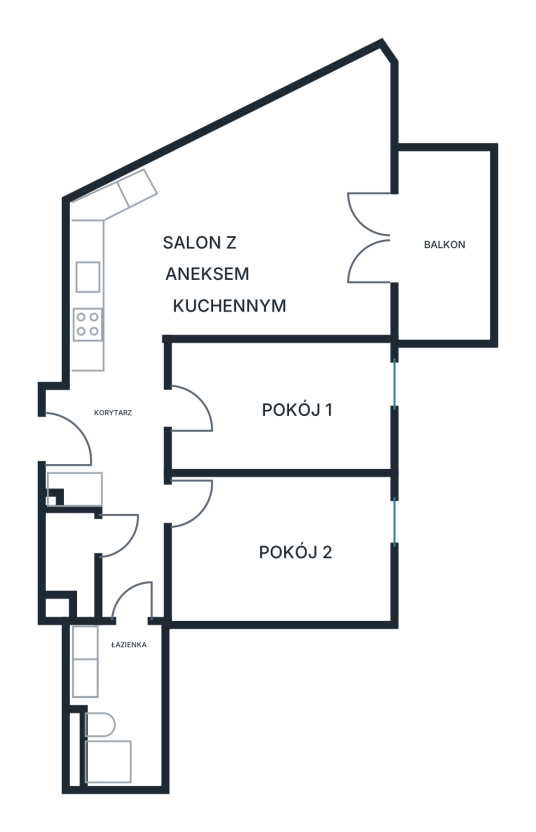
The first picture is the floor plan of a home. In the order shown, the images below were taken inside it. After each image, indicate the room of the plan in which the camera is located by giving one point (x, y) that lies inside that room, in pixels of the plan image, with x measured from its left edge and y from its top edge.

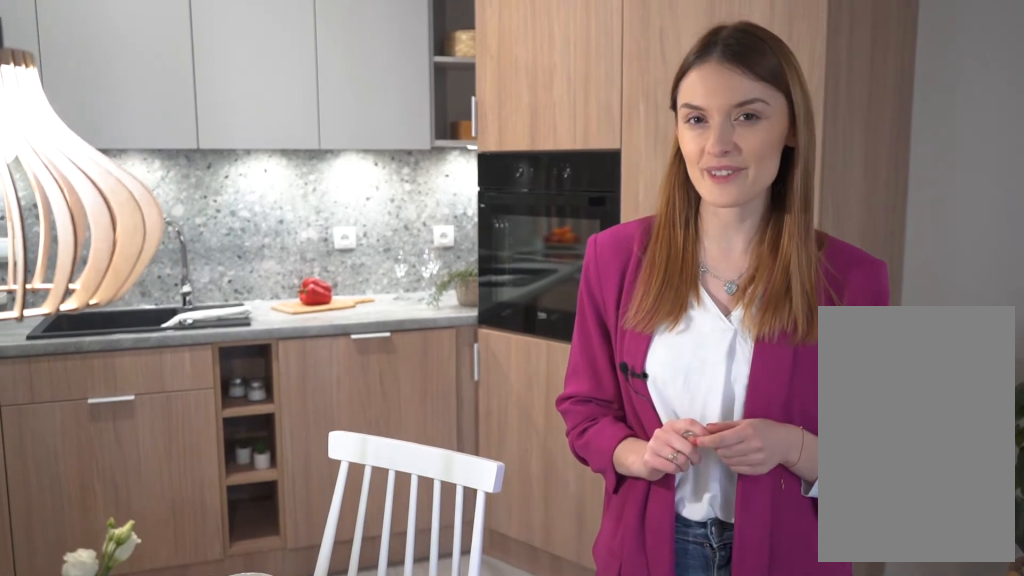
(241, 216)
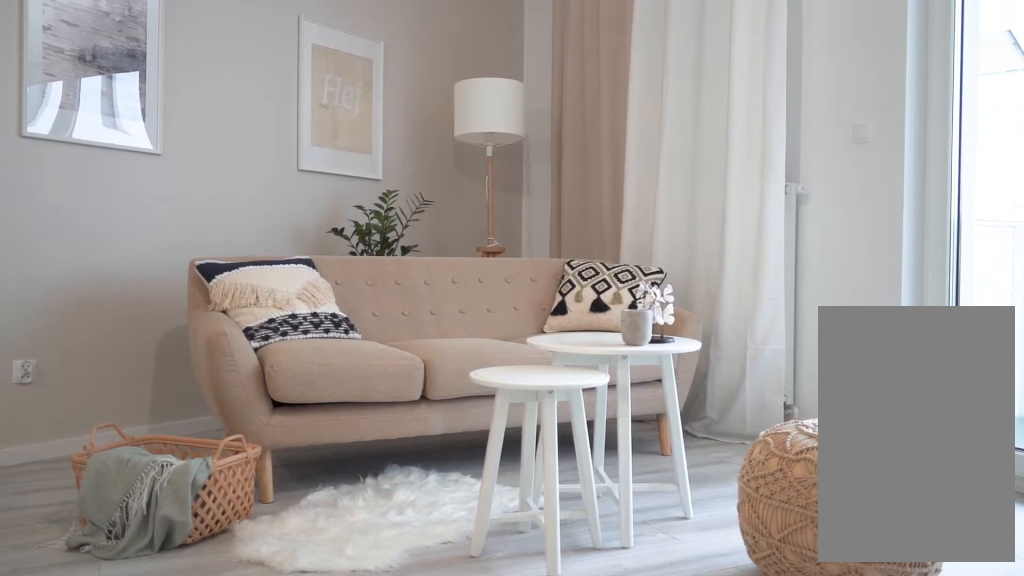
(241, 216)
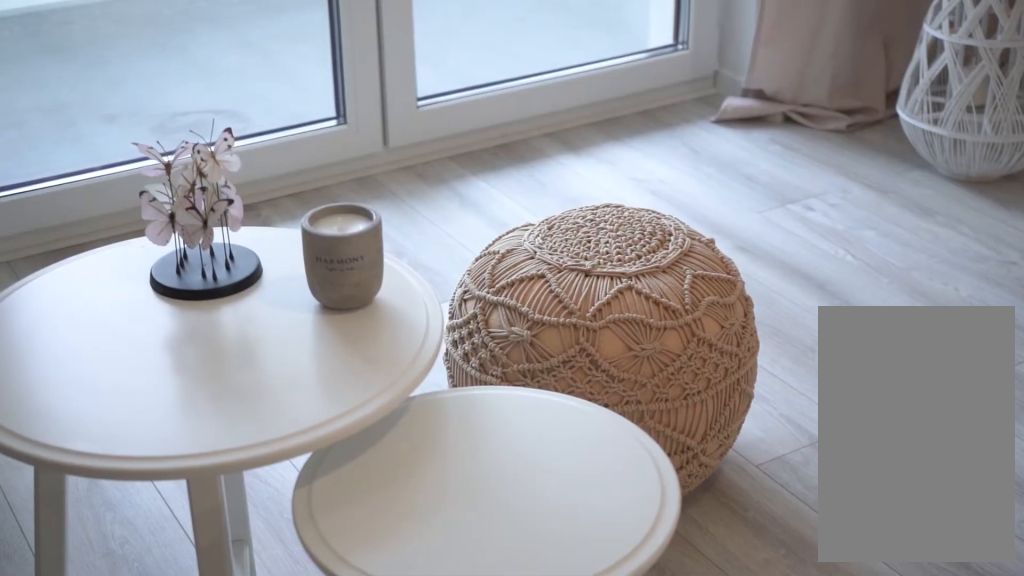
(241, 216)
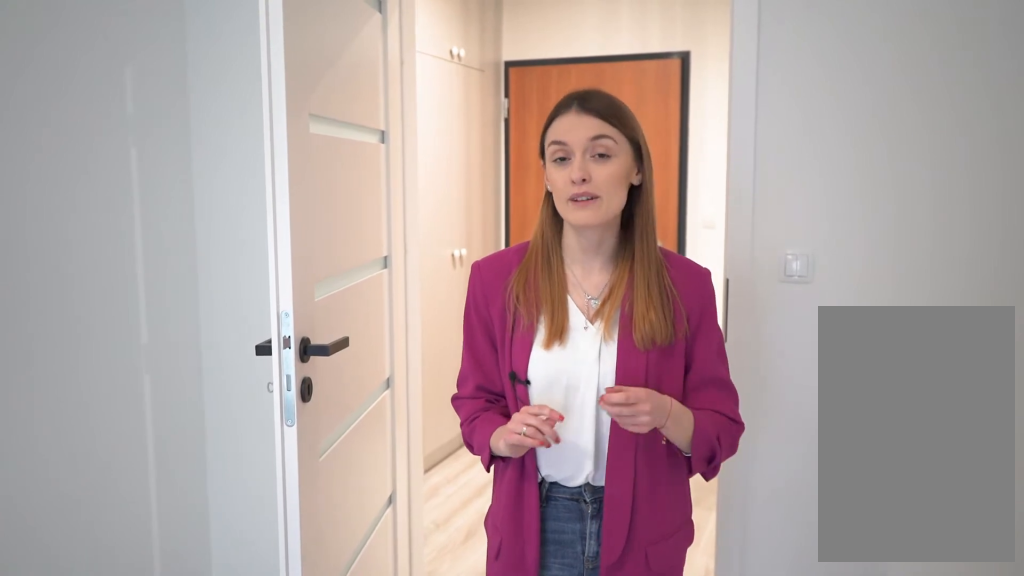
(285, 405)
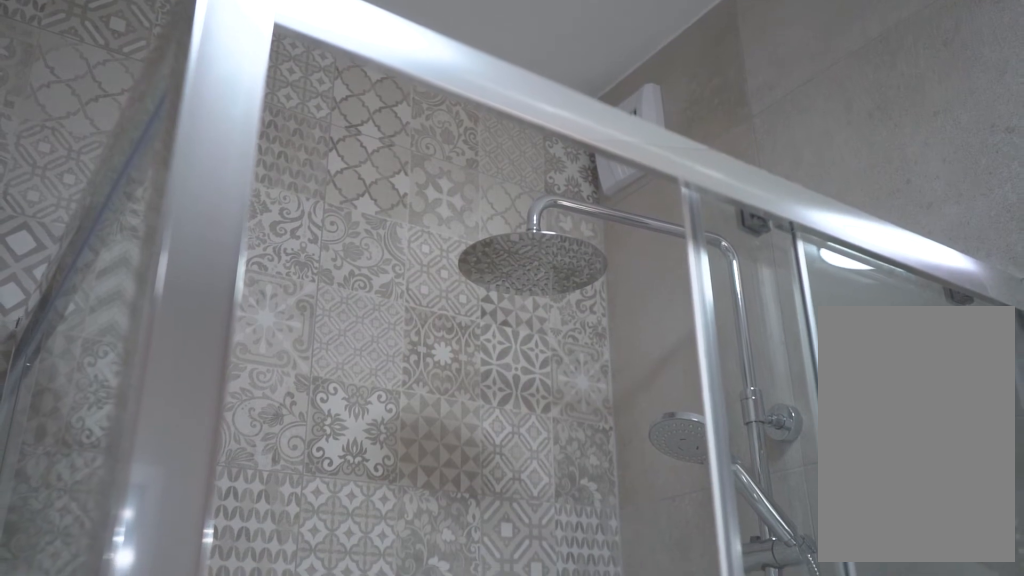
(128, 694)
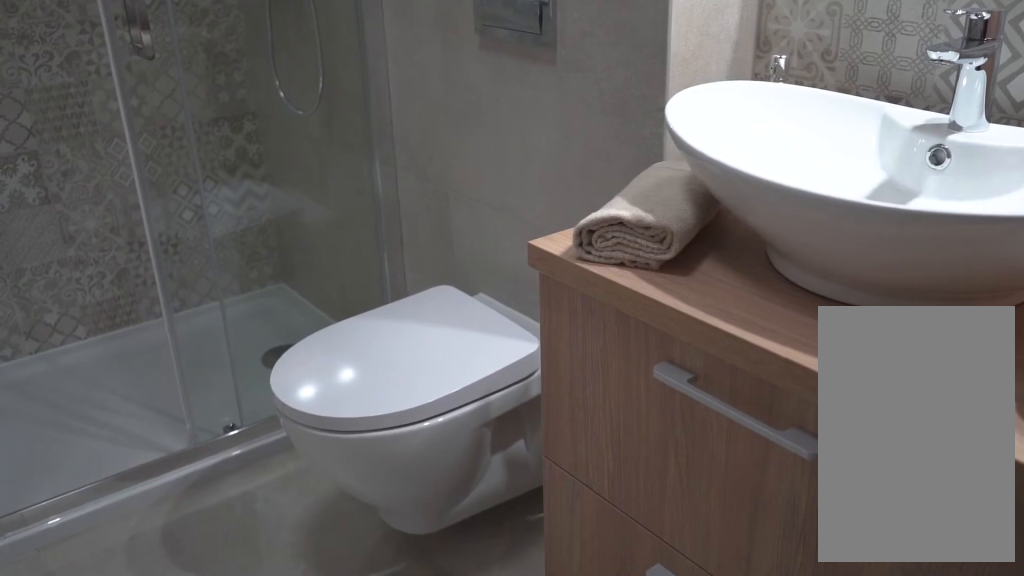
(128, 692)
